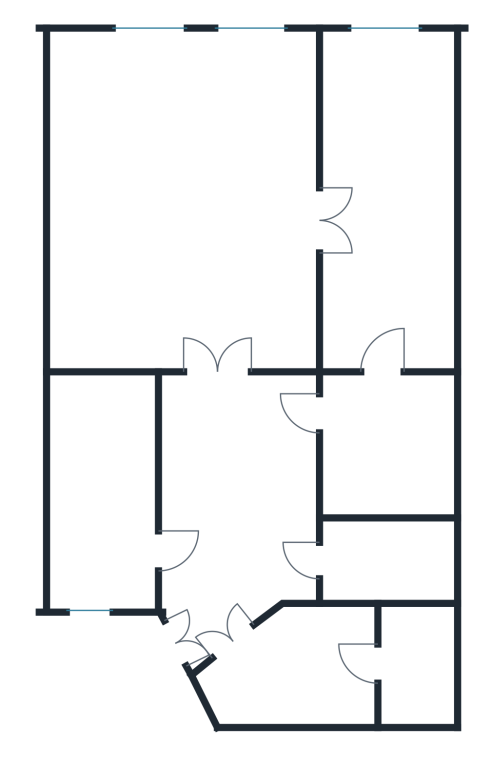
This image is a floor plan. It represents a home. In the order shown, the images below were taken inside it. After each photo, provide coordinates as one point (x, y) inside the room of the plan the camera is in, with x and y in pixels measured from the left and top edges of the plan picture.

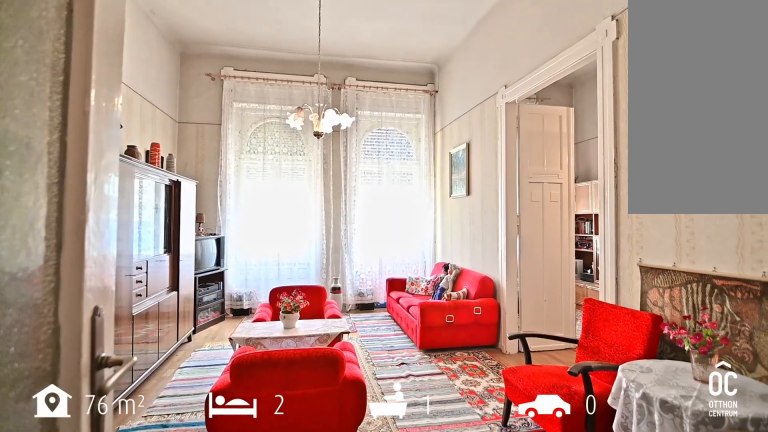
(183, 204)
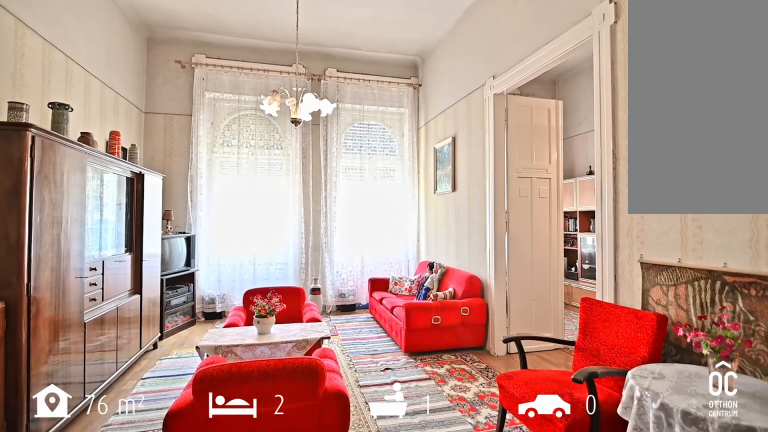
(183, 204)
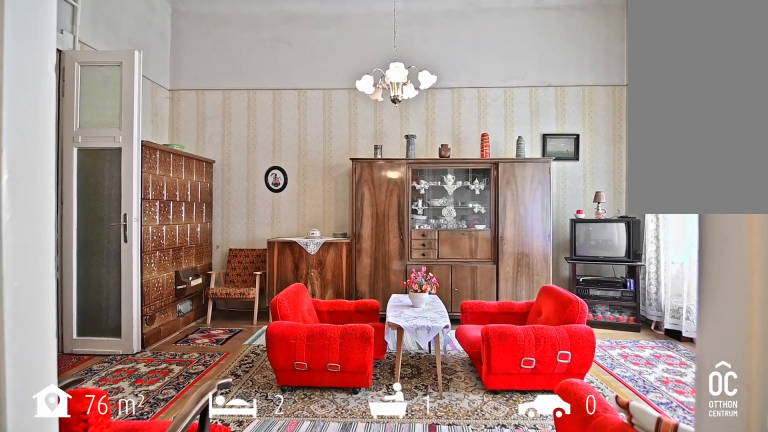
(183, 204)
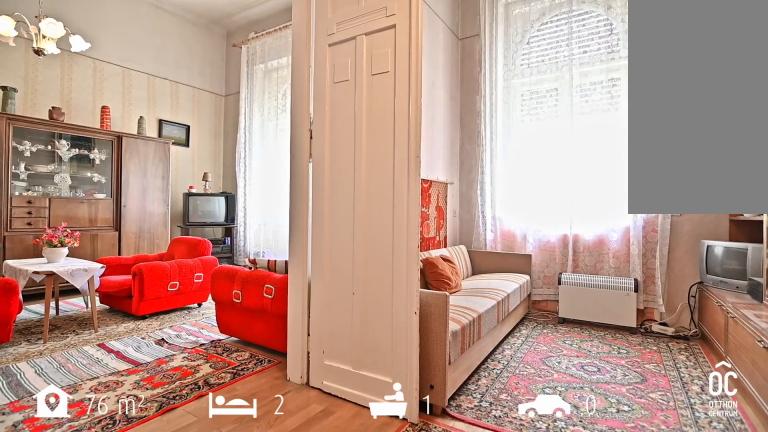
(384, 204)
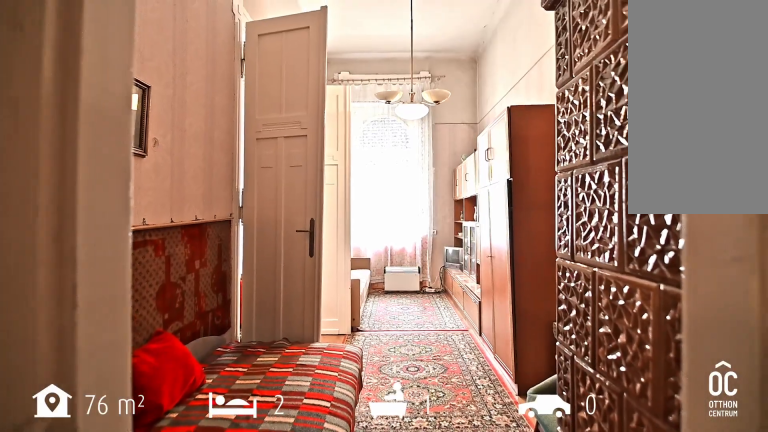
(384, 444)
